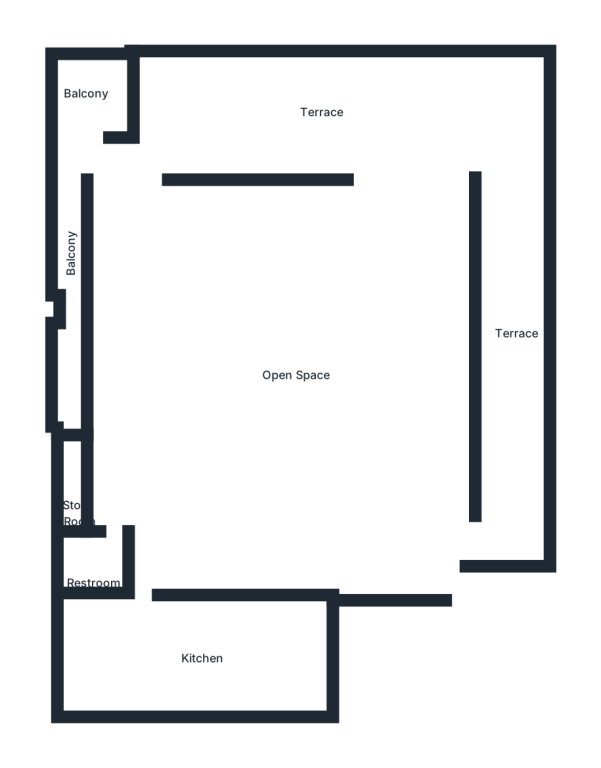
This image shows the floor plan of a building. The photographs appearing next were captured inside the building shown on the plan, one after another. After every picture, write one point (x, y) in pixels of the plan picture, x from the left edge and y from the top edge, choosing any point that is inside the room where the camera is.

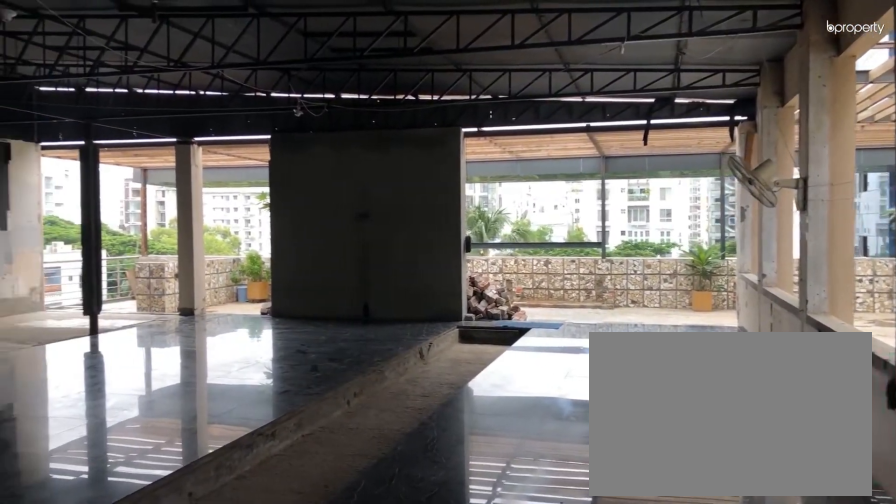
(391, 436)
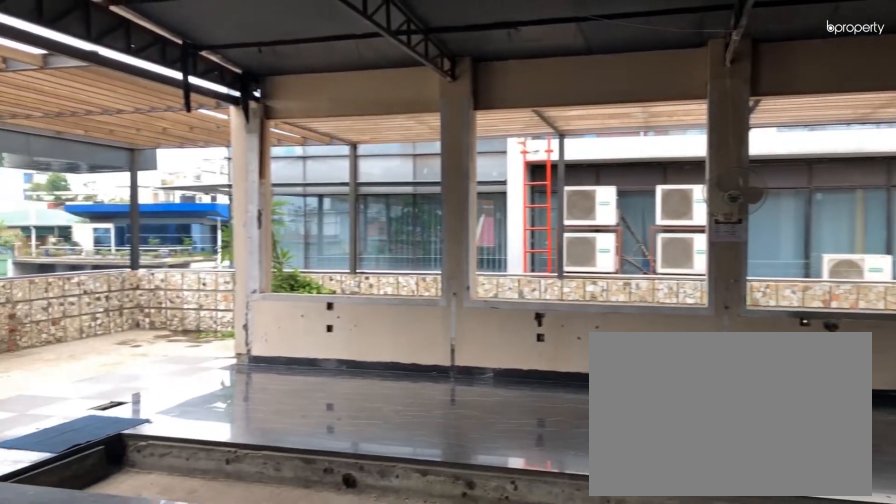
(213, 270)
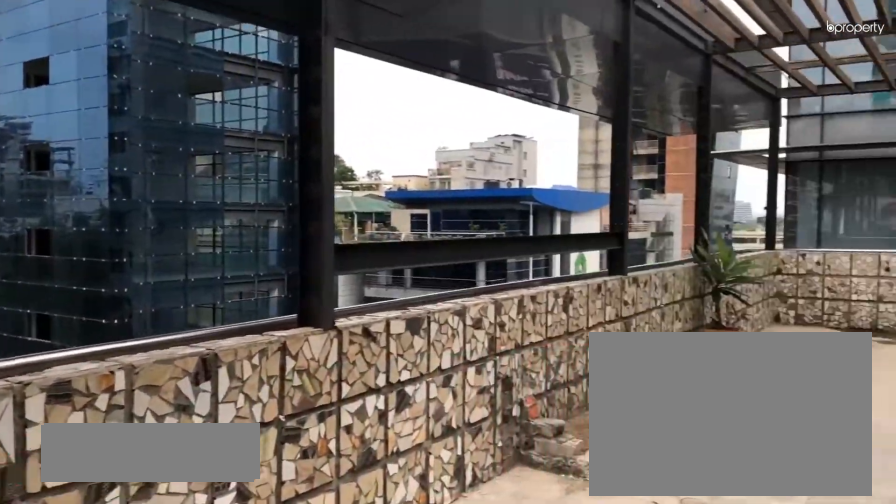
(234, 122)
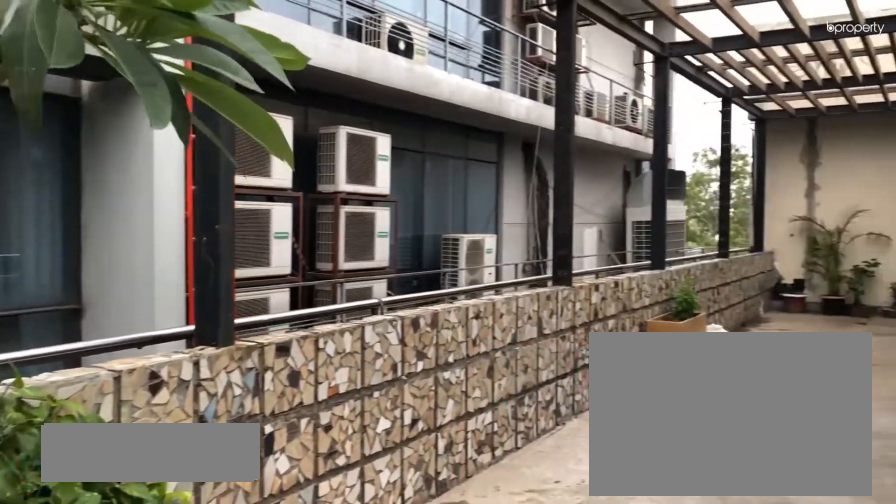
(502, 132)
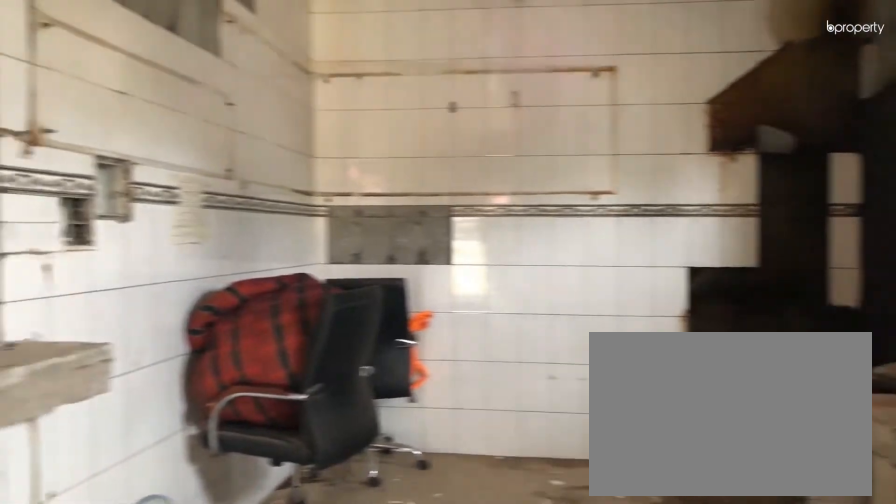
(166, 650)
